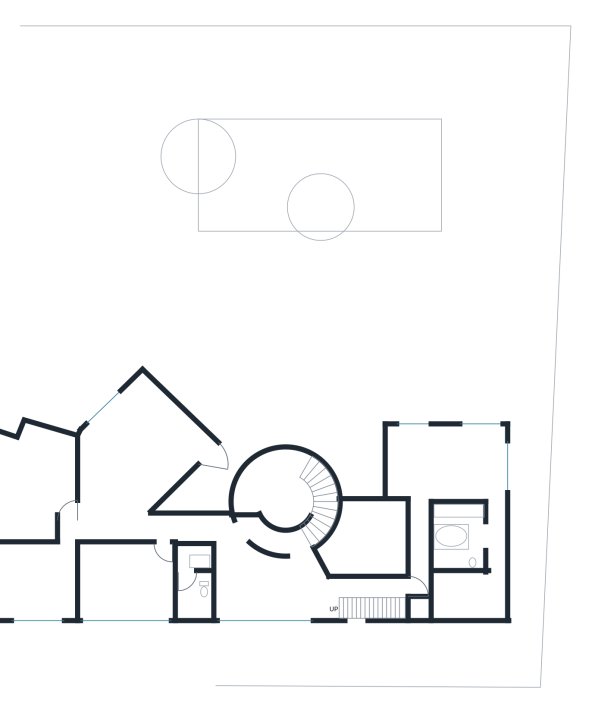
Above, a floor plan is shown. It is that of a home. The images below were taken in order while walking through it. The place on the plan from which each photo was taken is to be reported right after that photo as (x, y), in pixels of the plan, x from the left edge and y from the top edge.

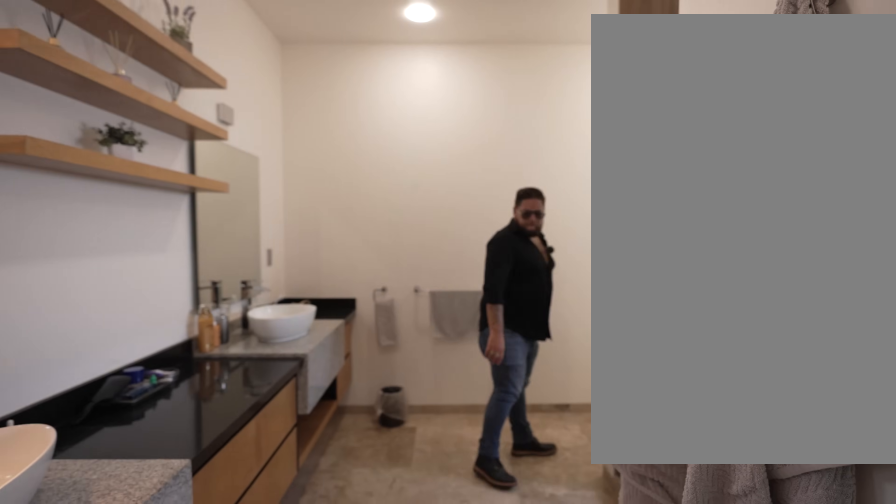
(484, 539)
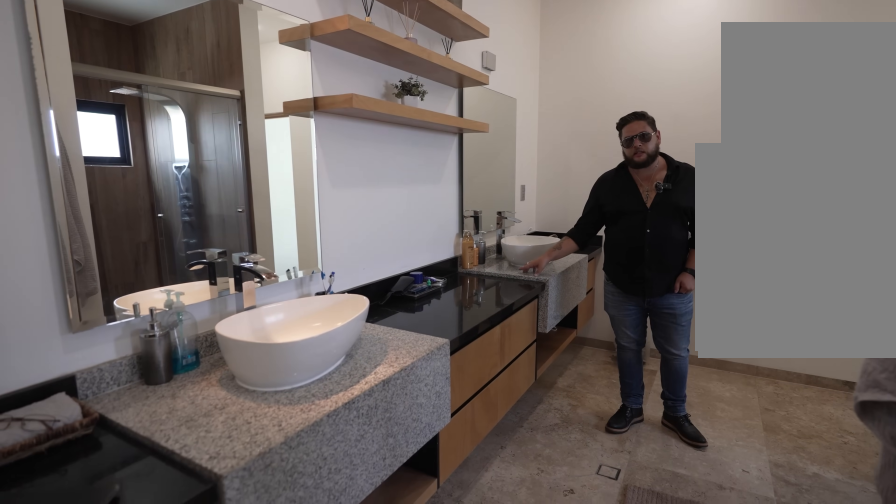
(479, 535)
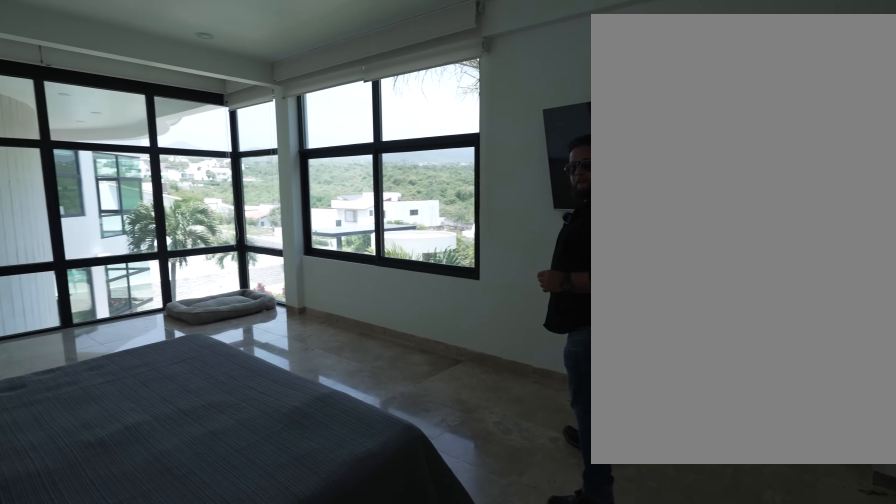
(487, 441)
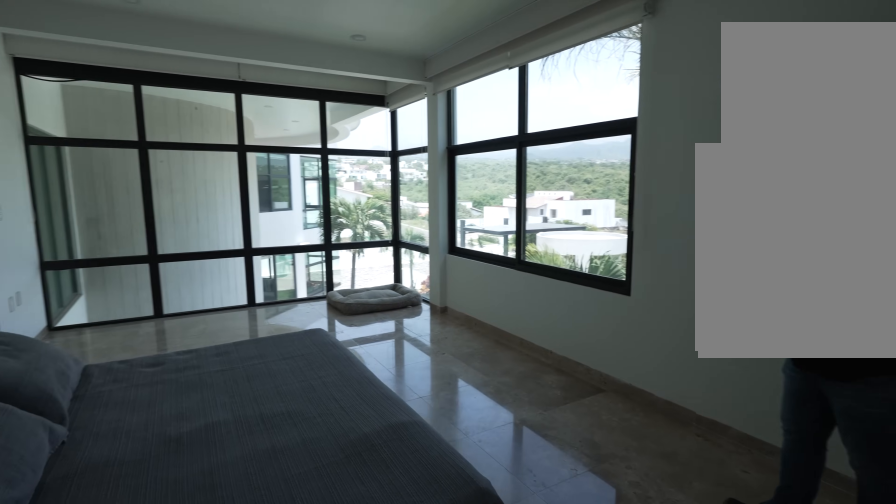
(484, 440)
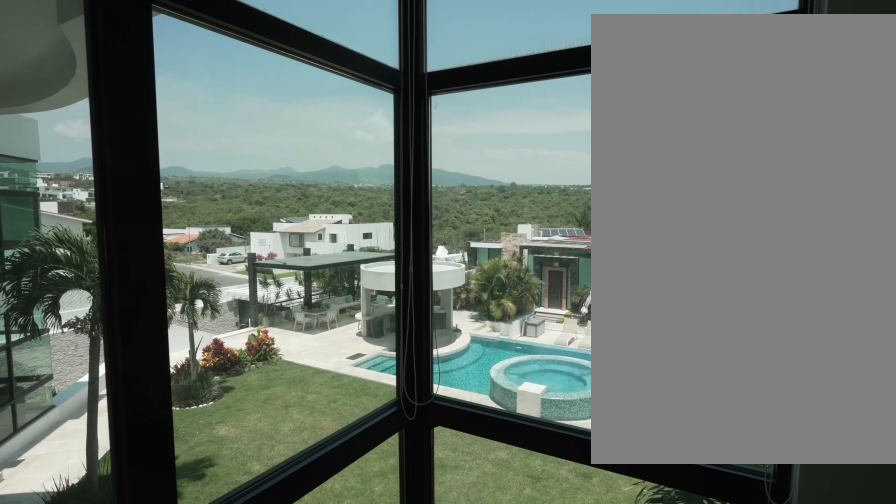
(436, 440)
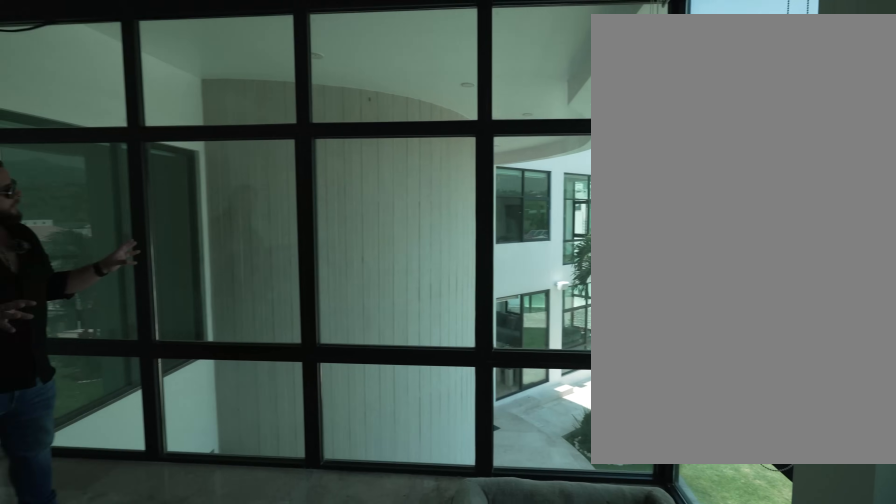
(436, 440)
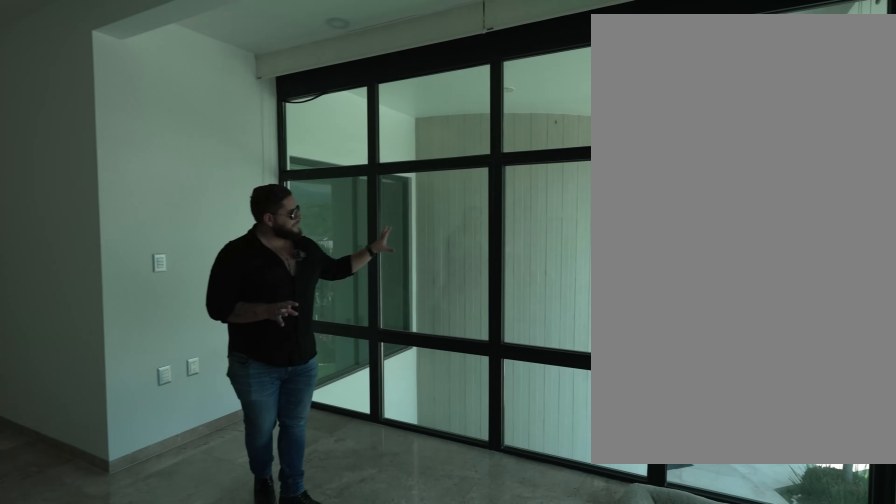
(436, 440)
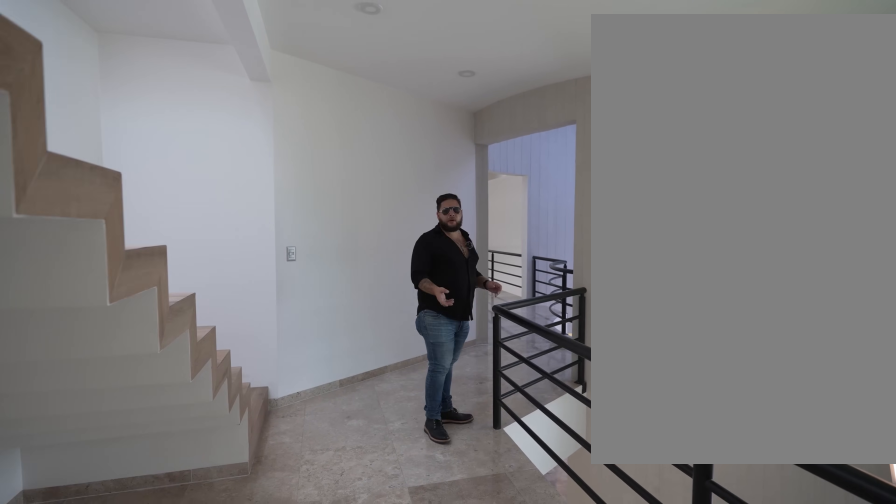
(385, 584)
